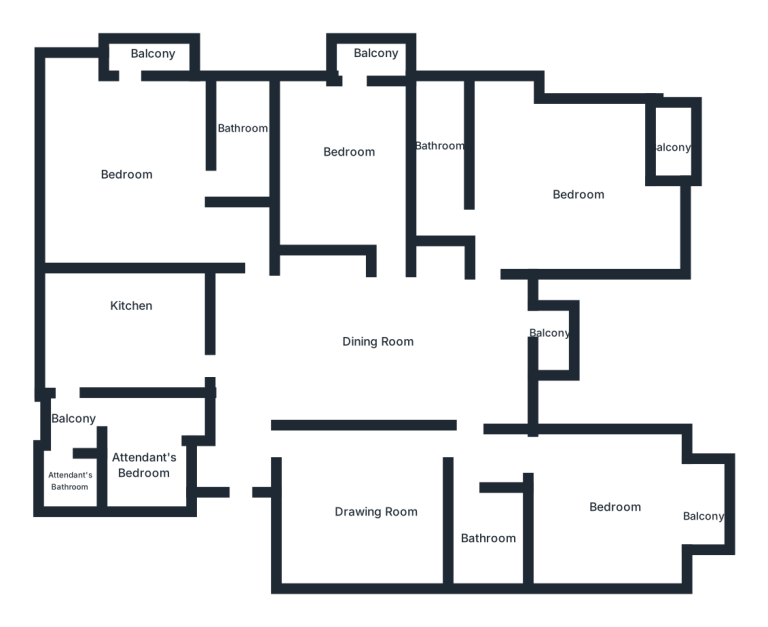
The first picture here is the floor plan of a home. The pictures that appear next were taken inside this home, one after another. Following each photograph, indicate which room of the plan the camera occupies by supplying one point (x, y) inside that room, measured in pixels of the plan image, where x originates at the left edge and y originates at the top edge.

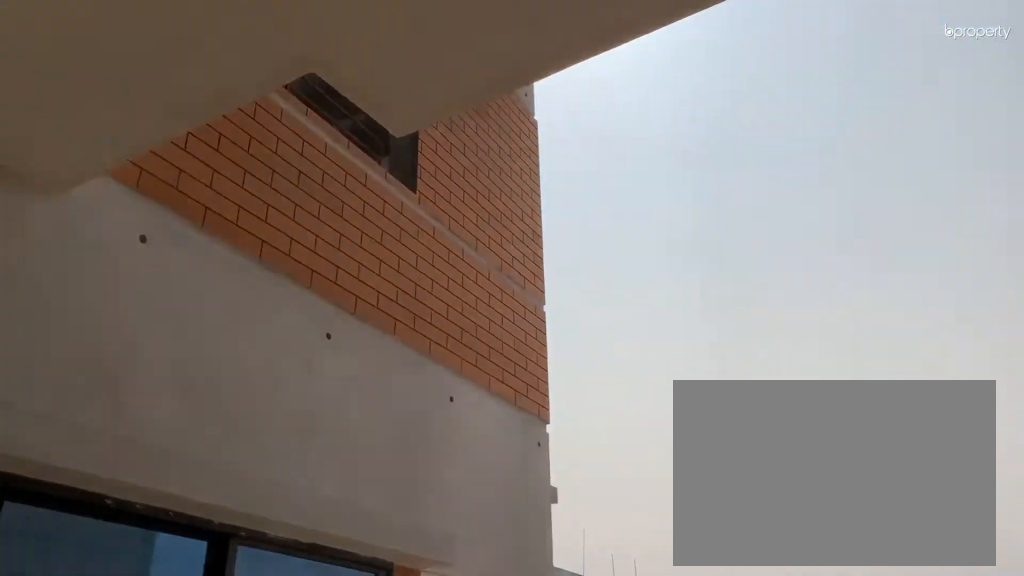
(556, 343)
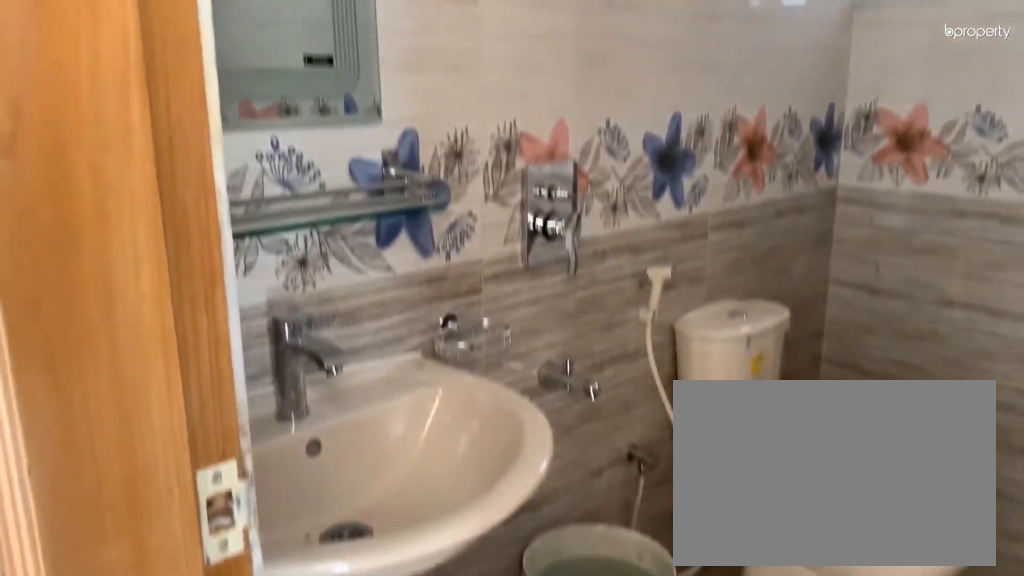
(492, 541)
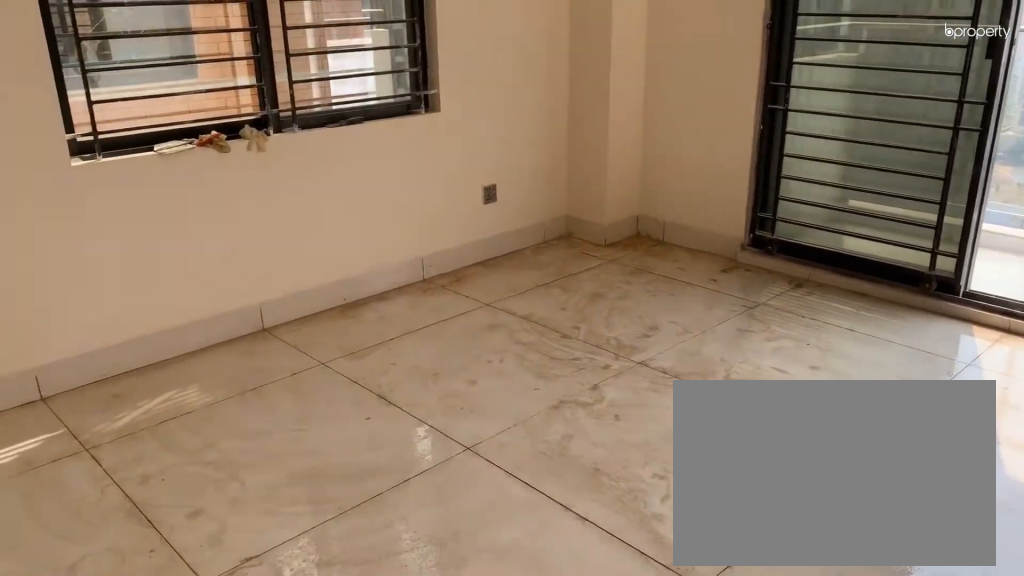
(612, 506)
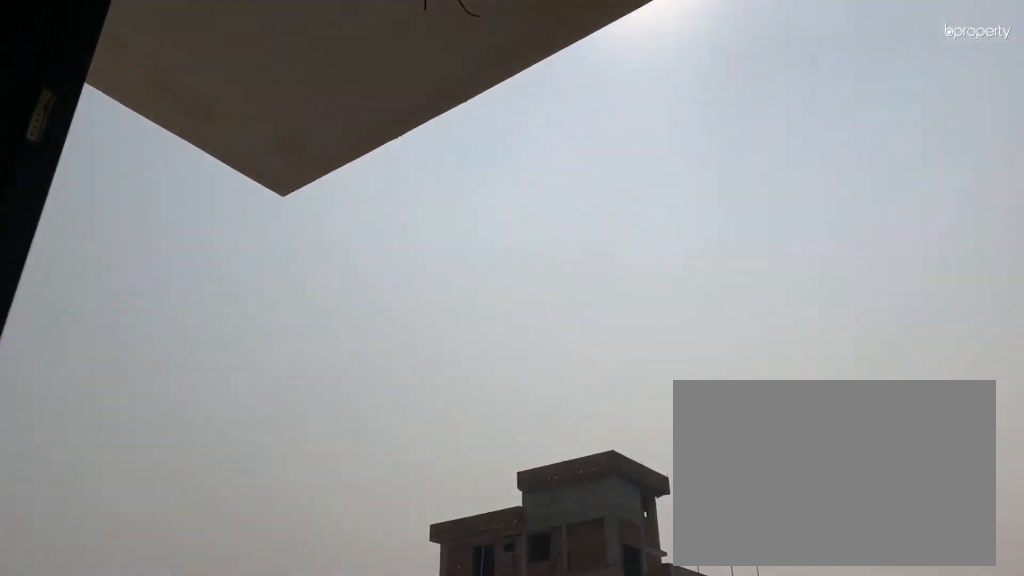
(706, 519)
